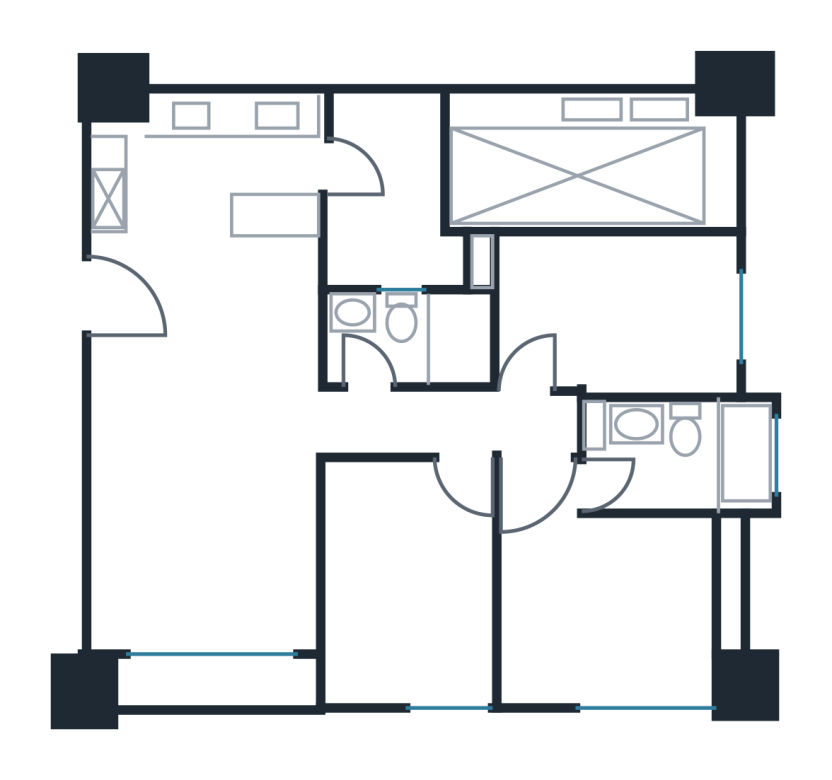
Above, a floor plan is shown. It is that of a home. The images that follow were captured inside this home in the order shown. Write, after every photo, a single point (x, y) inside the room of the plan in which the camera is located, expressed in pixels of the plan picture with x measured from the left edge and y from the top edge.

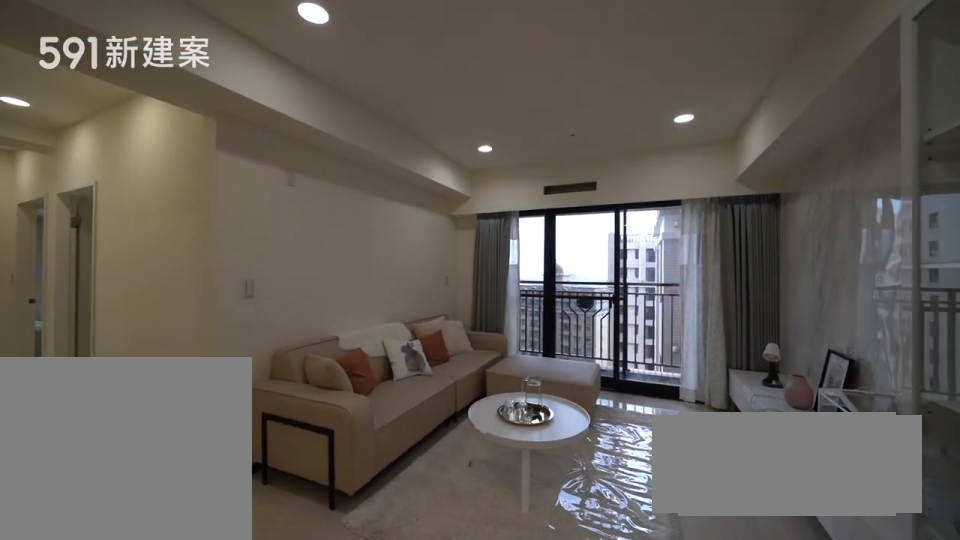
(206, 524)
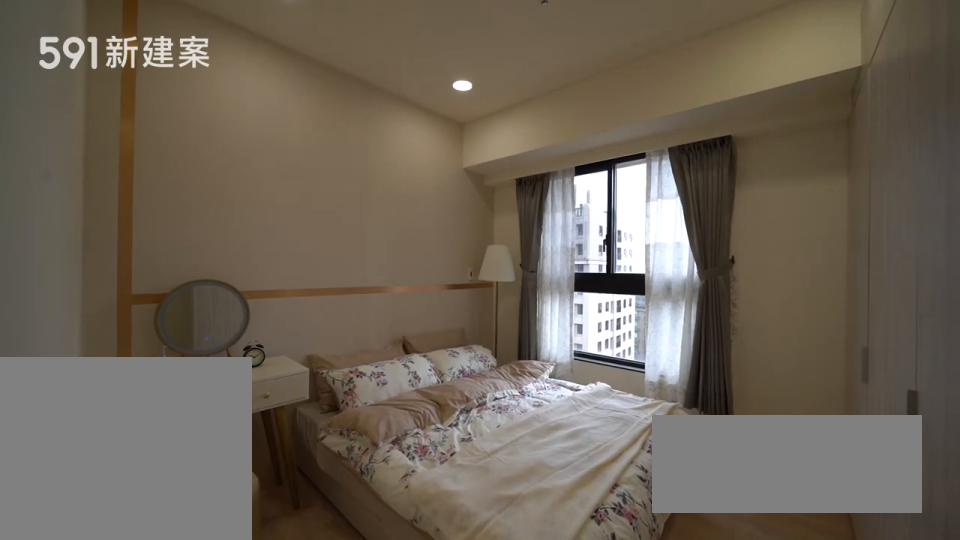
(602, 597)
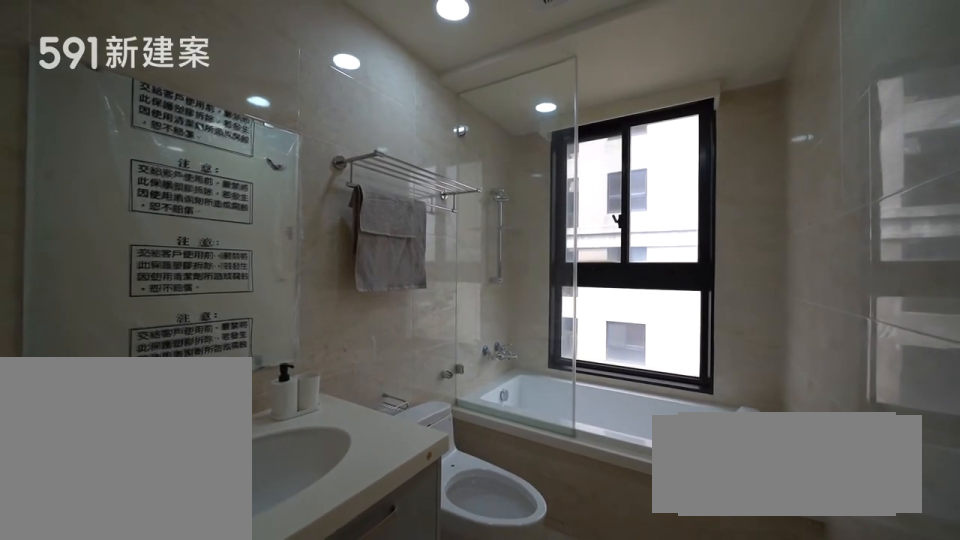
(685, 456)
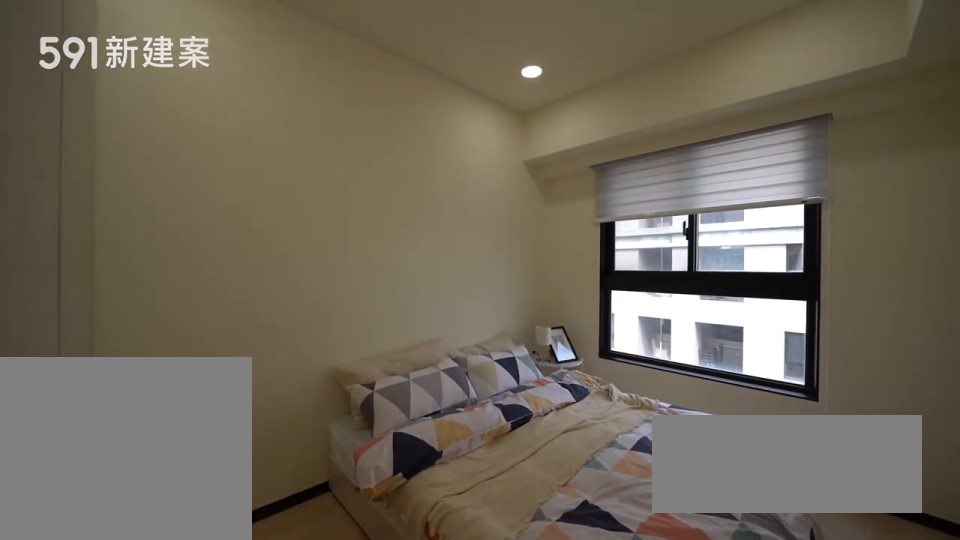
(620, 314)
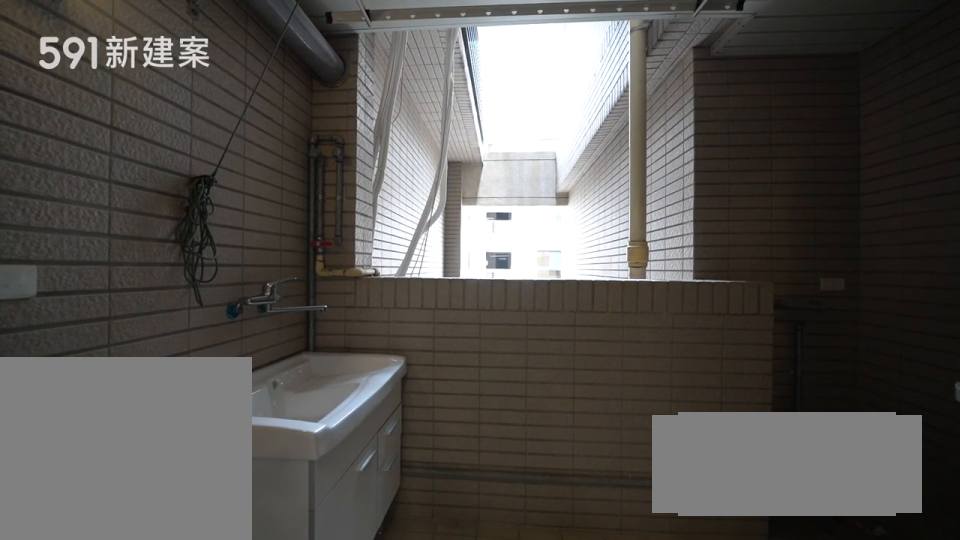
(404, 190)
